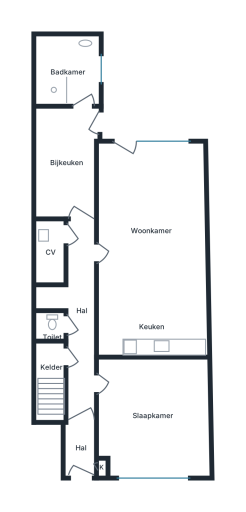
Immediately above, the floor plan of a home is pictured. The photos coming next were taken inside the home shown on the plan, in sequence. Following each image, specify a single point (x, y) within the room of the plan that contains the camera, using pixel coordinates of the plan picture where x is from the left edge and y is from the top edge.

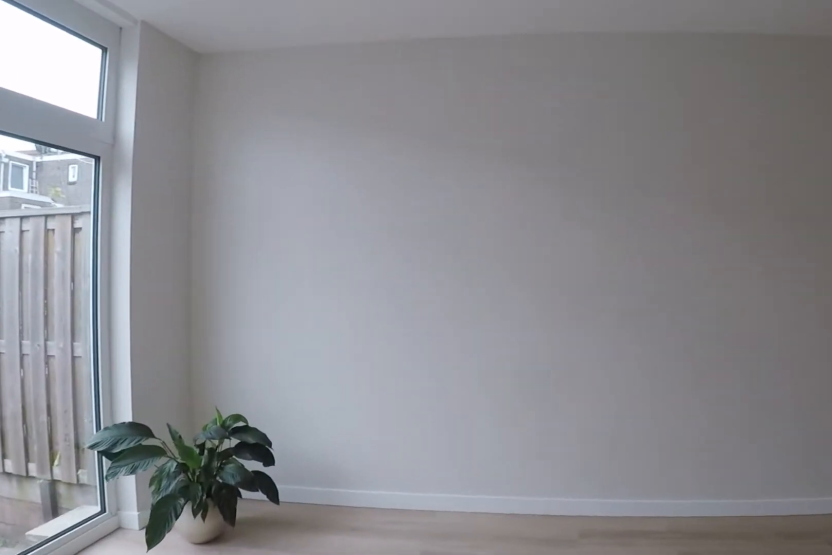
(150, 250)
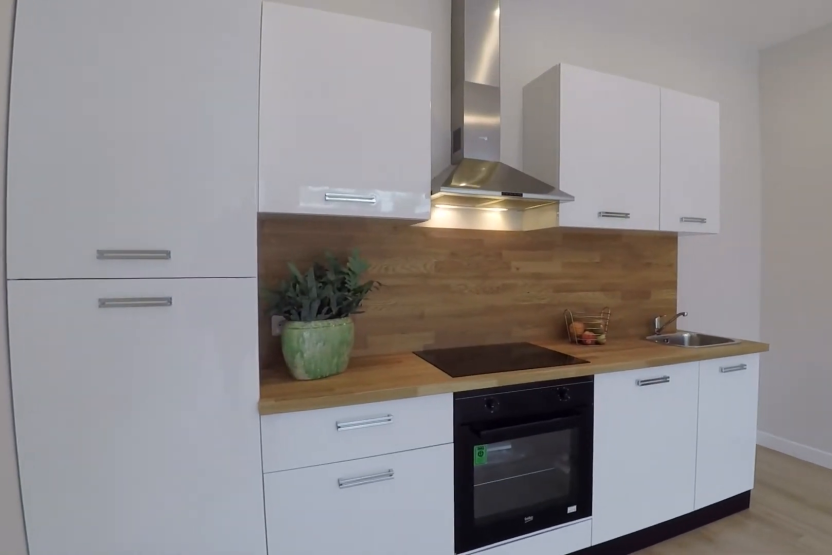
(150, 250)
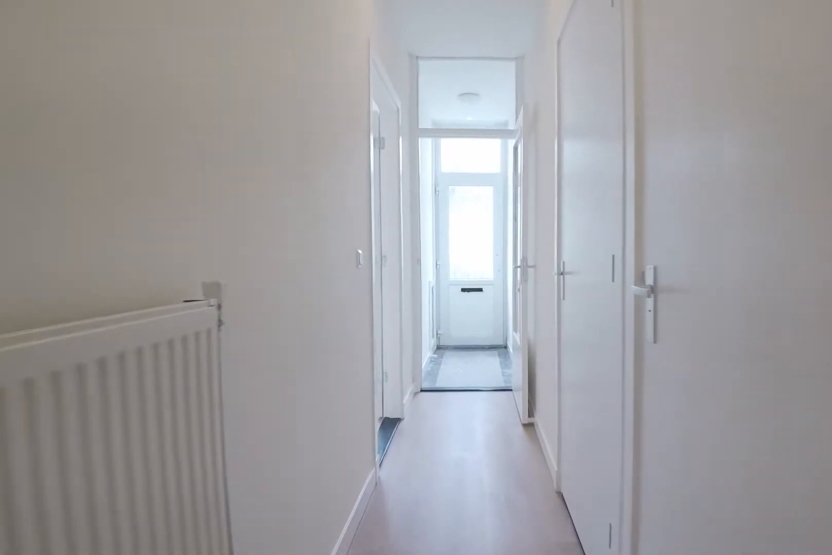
(78, 317)
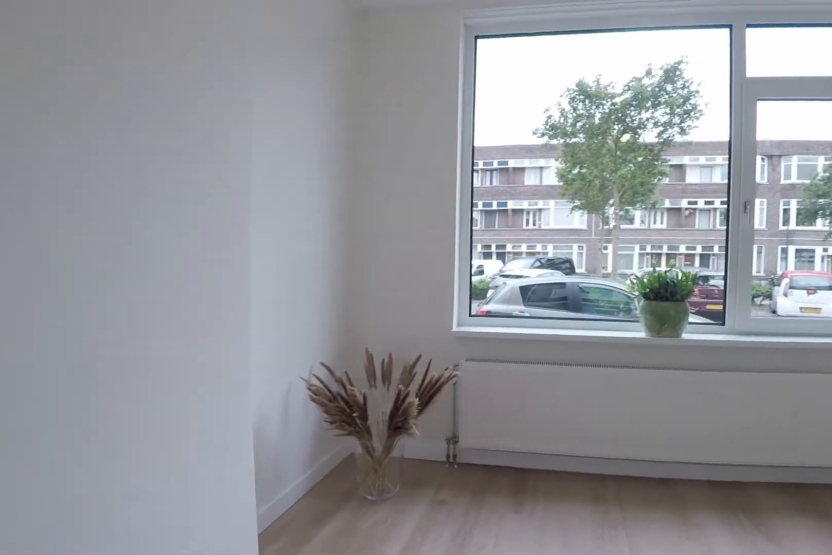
(153, 416)
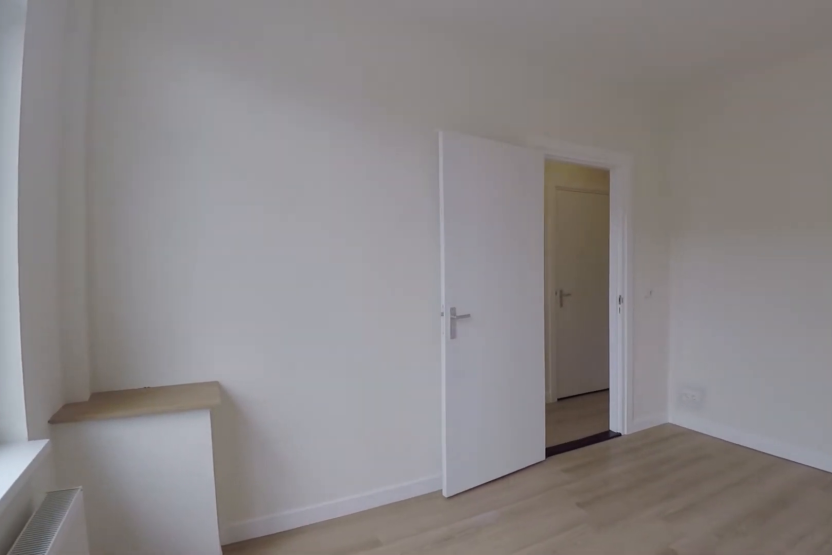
(153, 416)
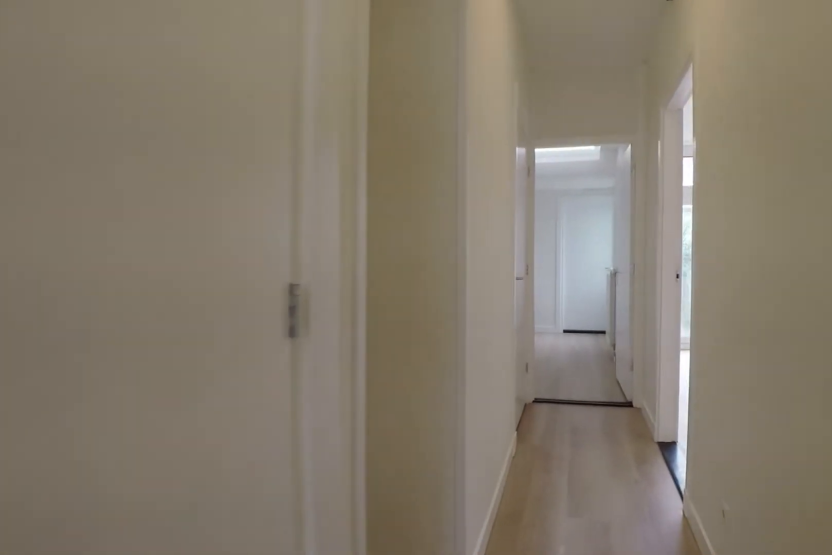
(78, 317)
